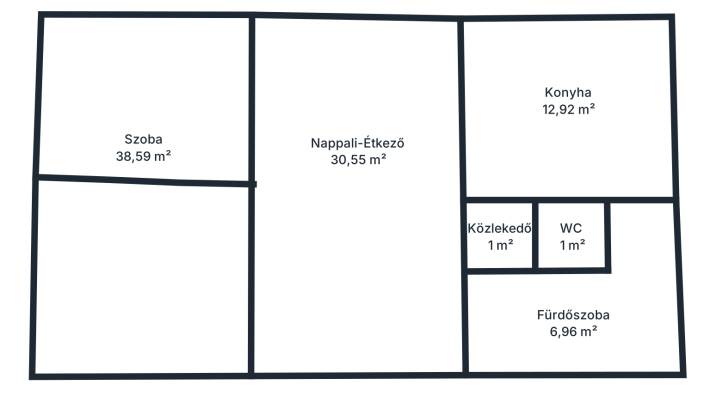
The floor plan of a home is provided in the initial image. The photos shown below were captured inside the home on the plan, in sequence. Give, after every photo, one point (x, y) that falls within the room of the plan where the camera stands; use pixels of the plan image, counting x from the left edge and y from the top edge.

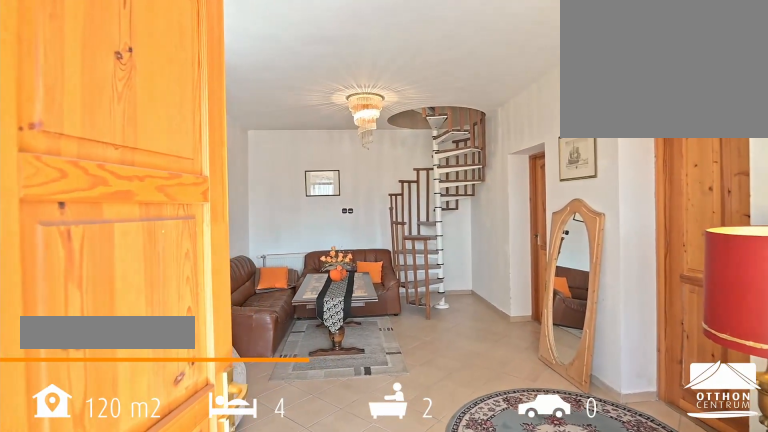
(353, 277)
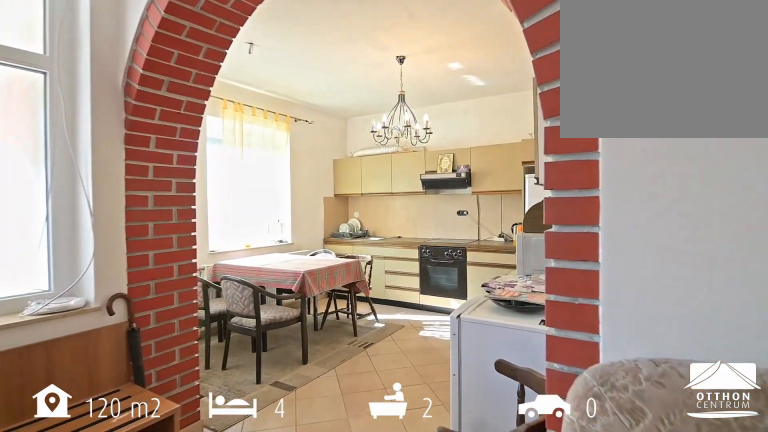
(353, 277)
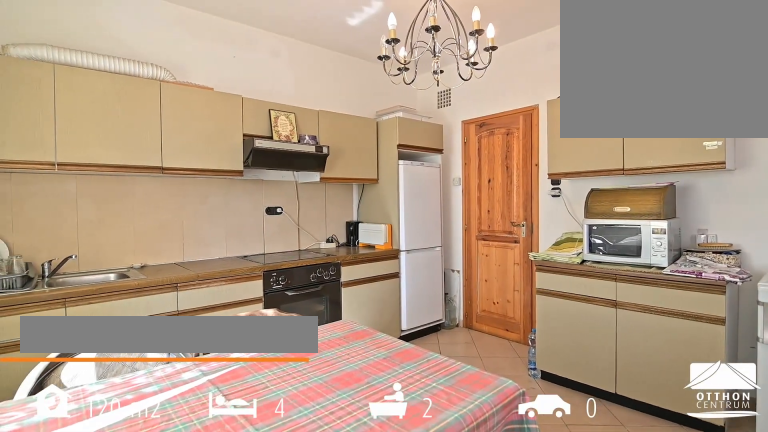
(570, 124)
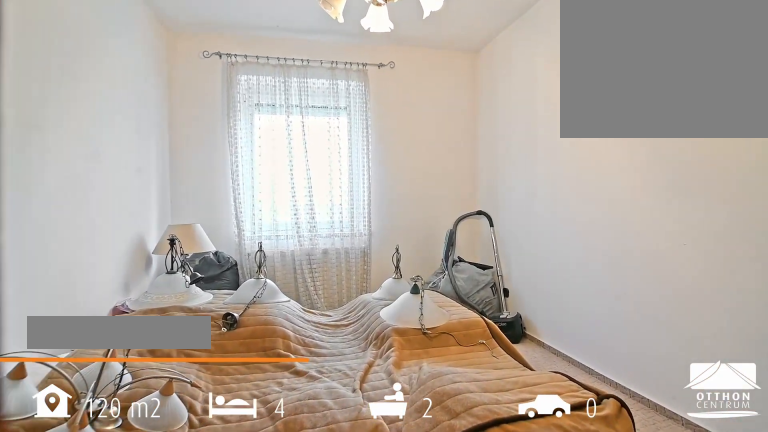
(149, 101)
